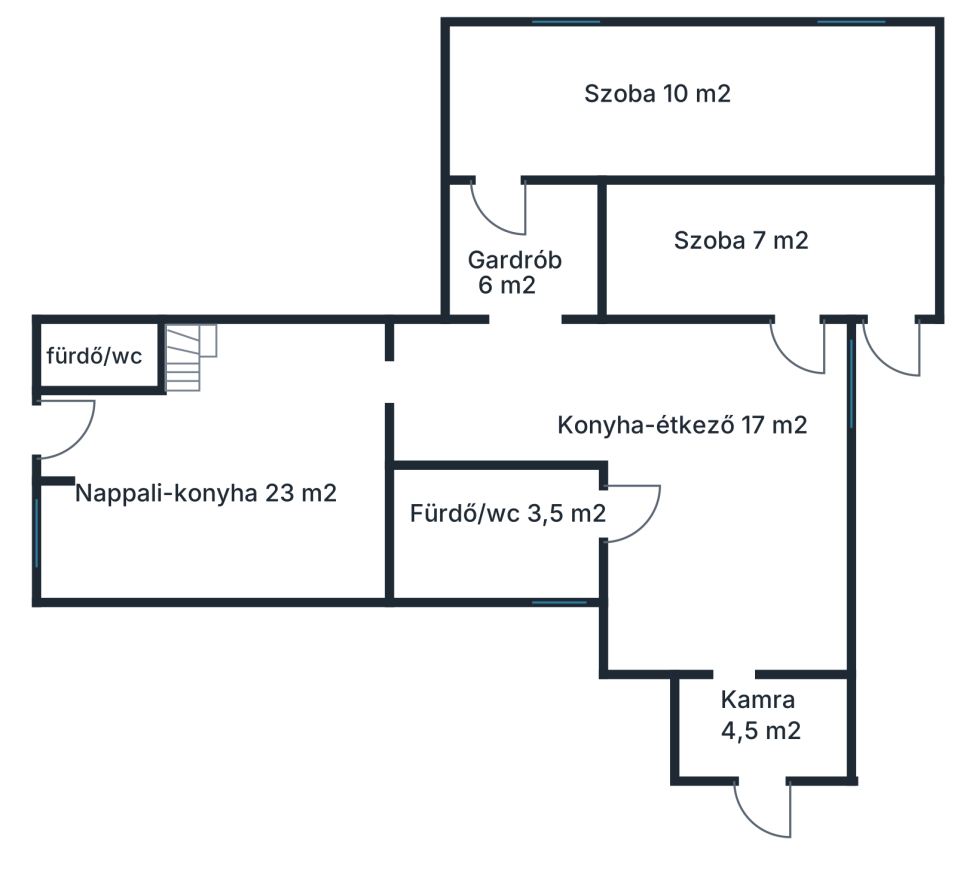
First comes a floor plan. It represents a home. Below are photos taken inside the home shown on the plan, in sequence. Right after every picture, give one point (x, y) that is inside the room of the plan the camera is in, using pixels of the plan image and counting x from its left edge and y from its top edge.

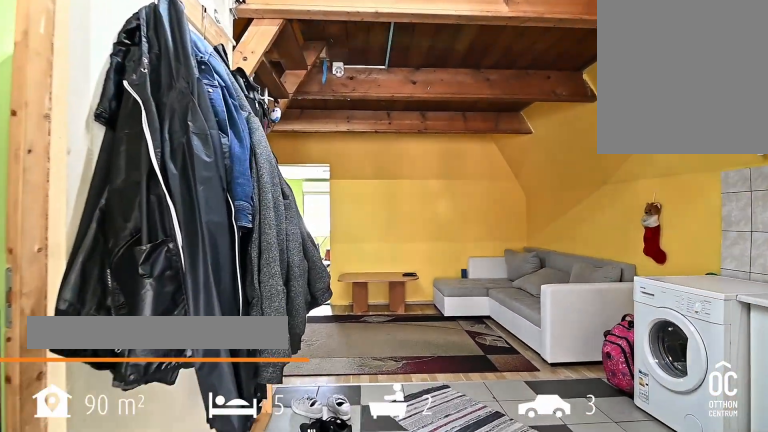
(217, 479)
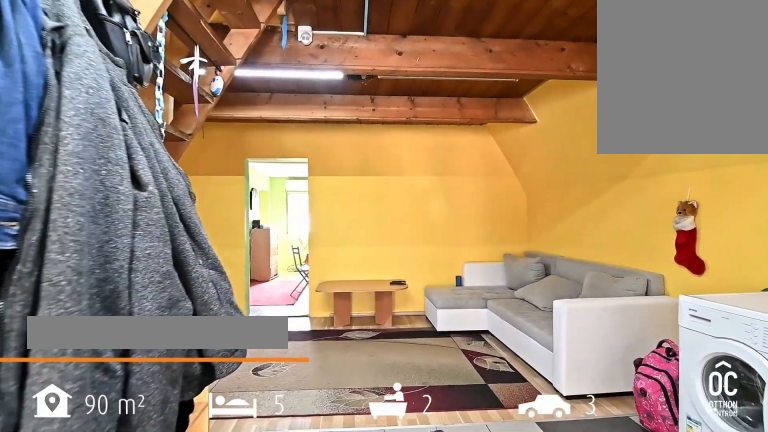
(216, 478)
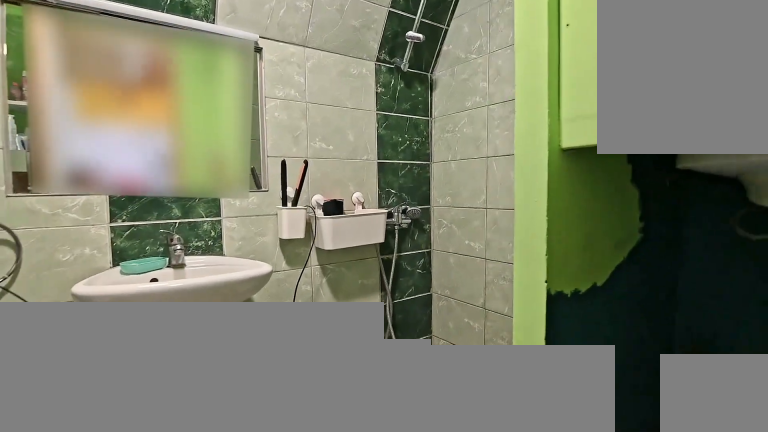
(91, 360)
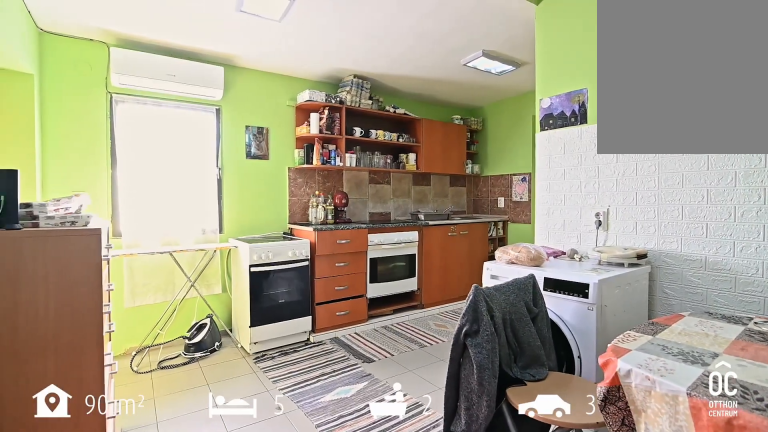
(726, 495)
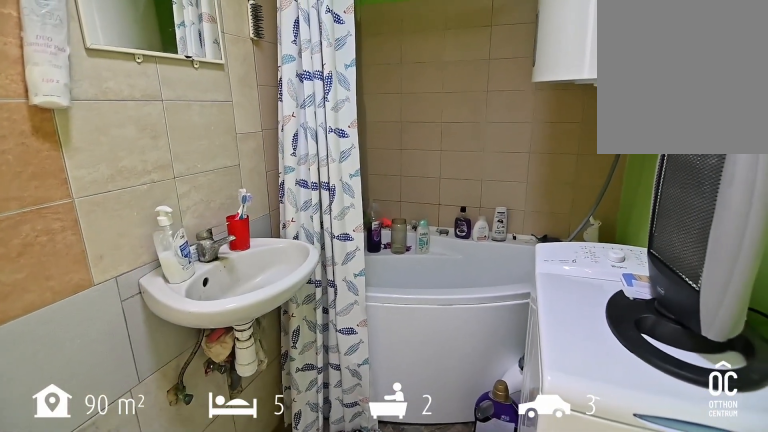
(496, 519)
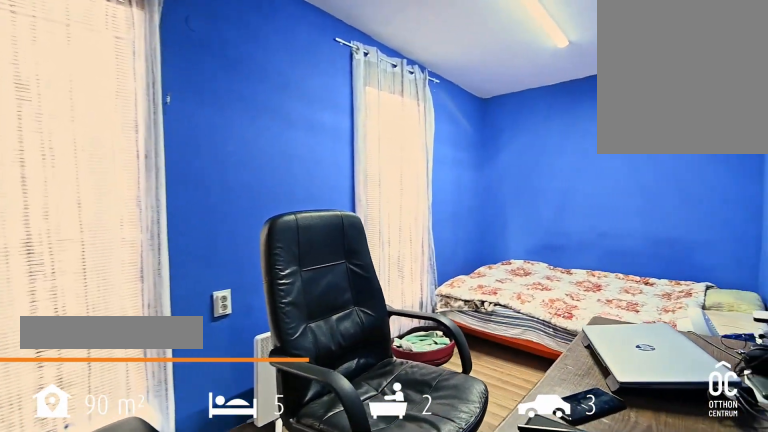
(695, 105)
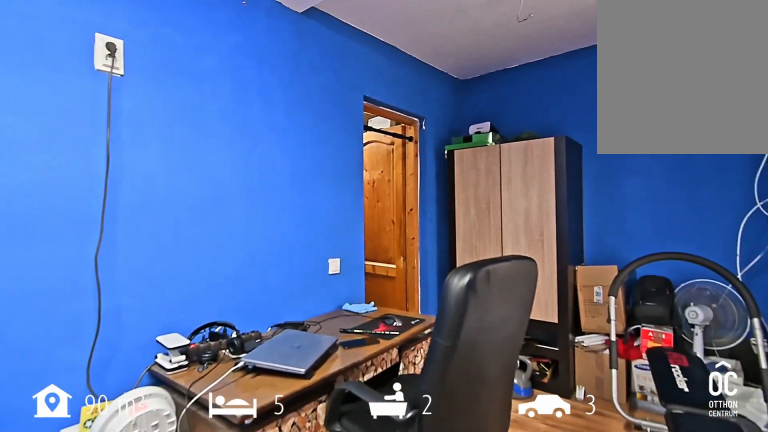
(695, 105)
